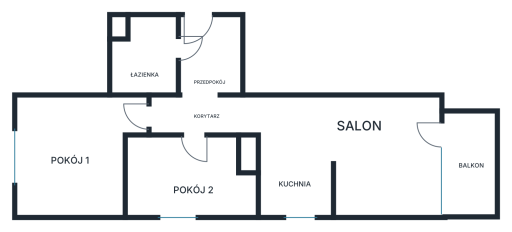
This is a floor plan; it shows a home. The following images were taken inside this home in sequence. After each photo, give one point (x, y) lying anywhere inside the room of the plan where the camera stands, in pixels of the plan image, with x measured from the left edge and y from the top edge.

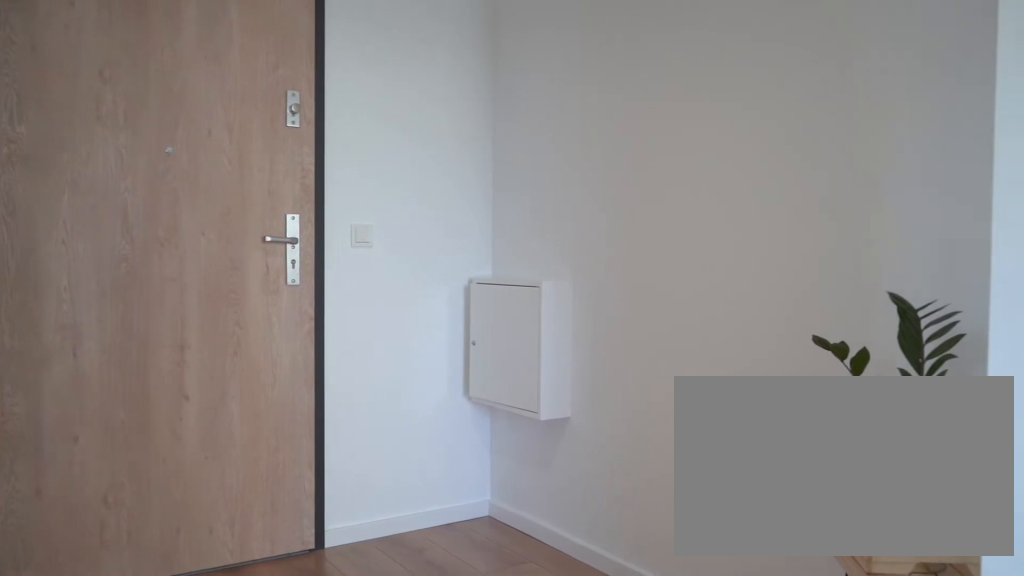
(204, 115)
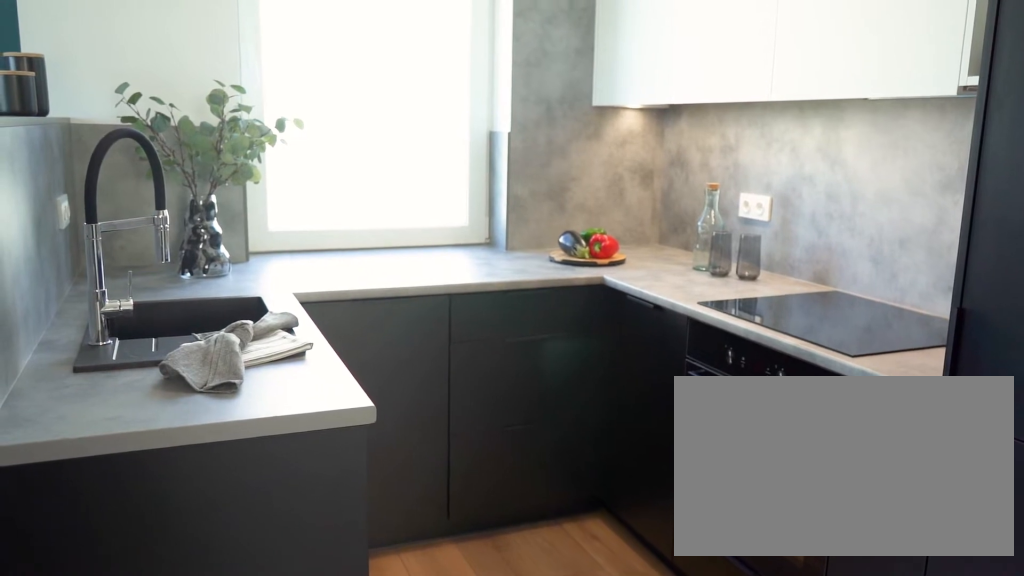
(295, 175)
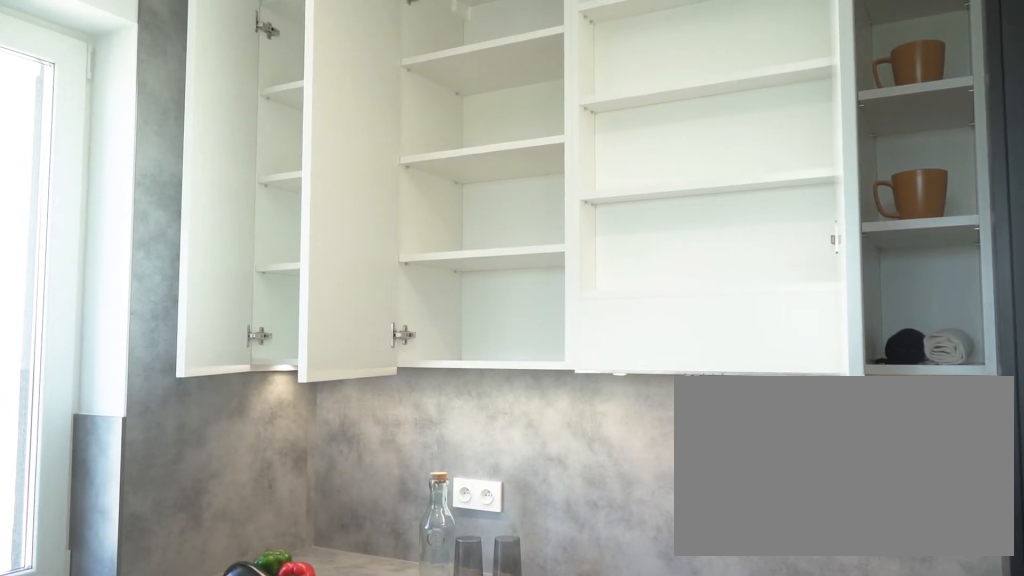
(296, 174)
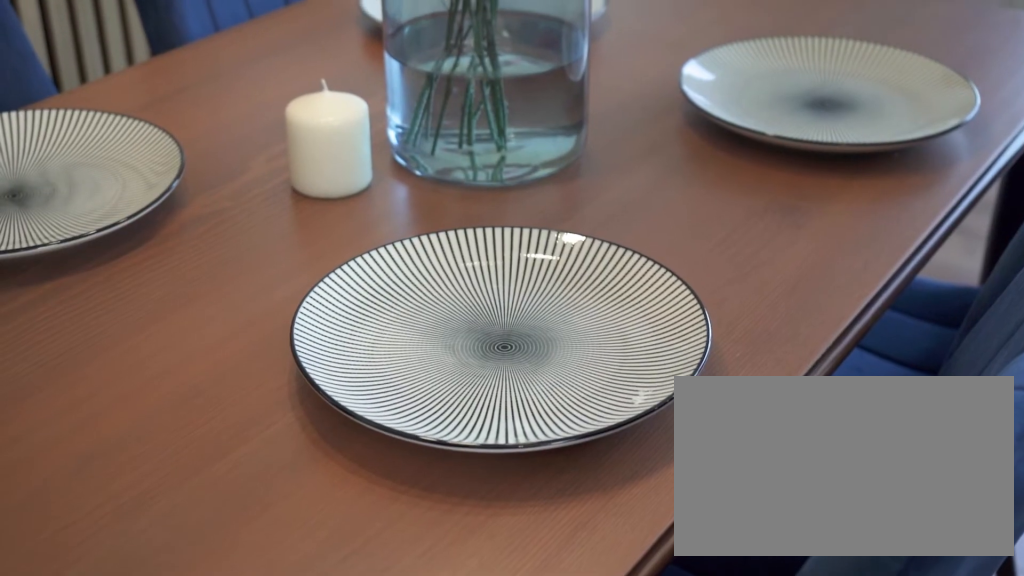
(370, 157)
